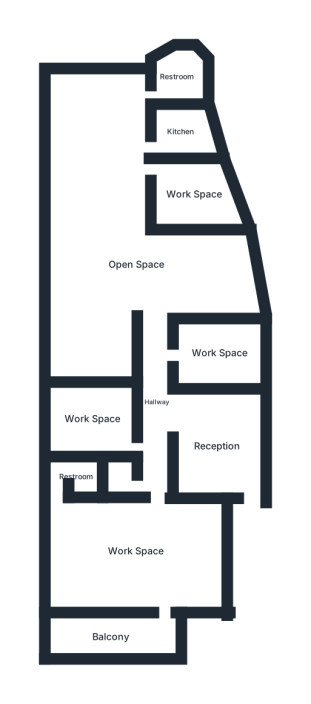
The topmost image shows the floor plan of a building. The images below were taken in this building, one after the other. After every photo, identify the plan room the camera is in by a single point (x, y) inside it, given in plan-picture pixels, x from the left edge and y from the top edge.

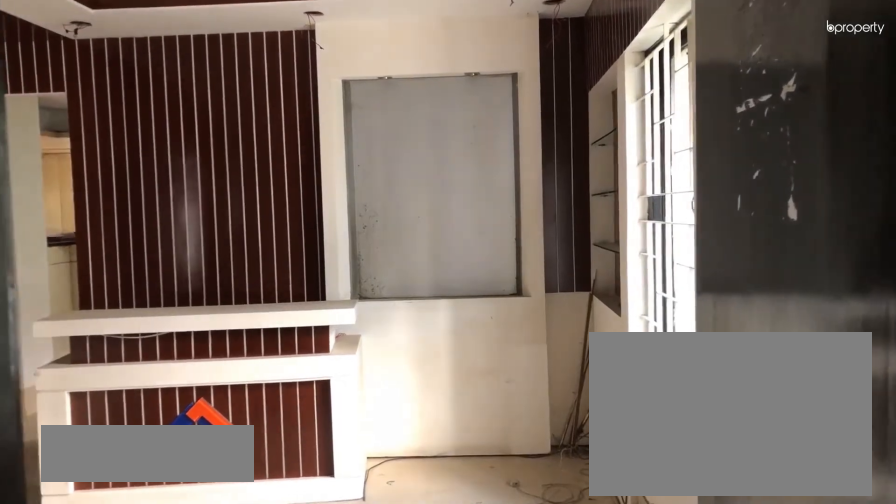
(217, 445)
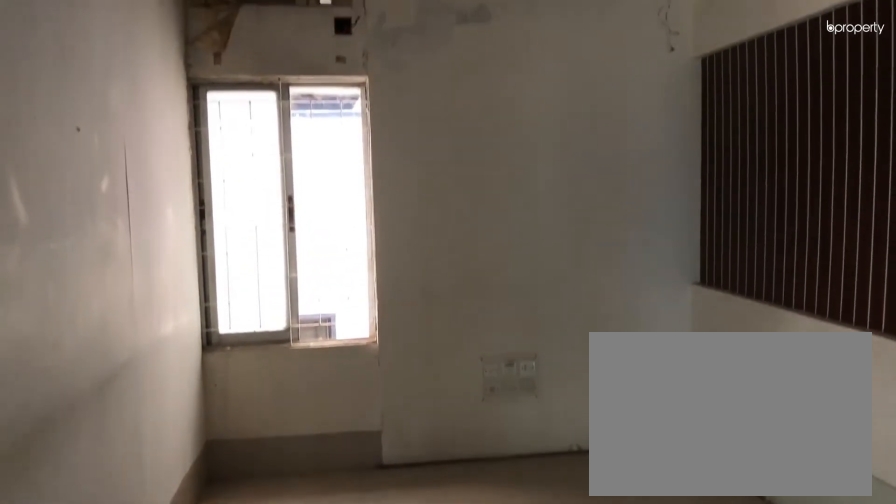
(93, 421)
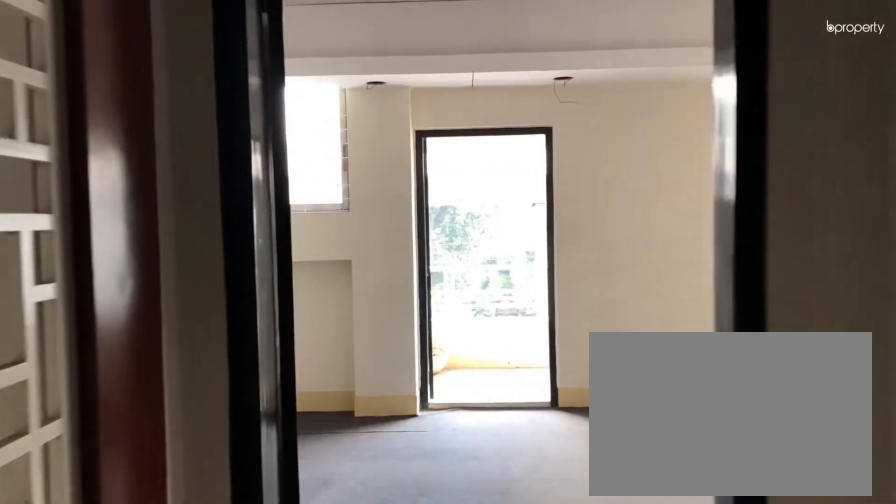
(135, 552)
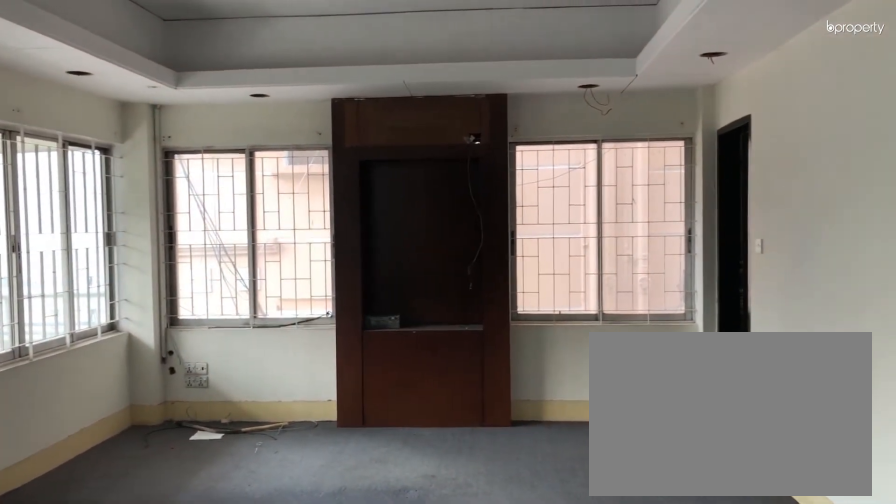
(135, 552)
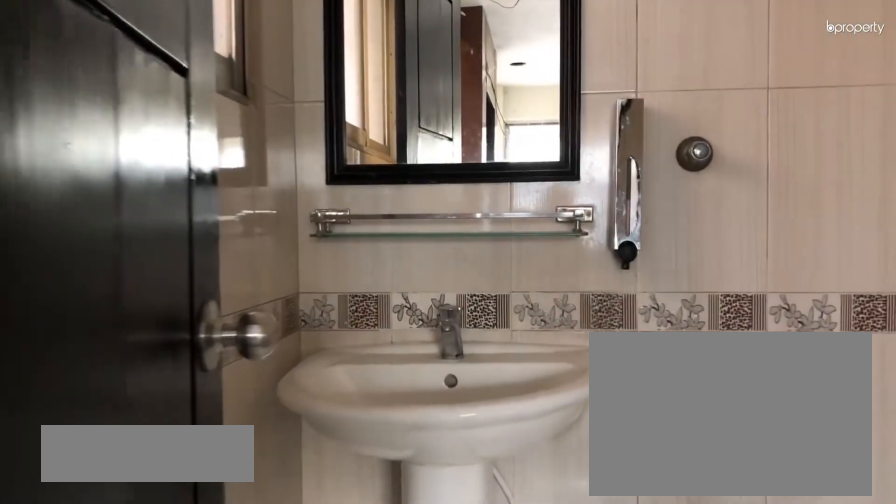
(72, 480)
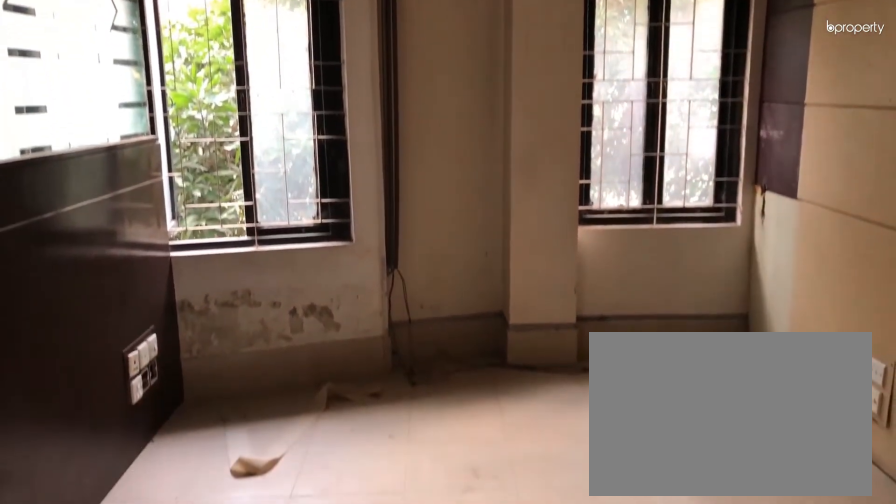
(219, 352)
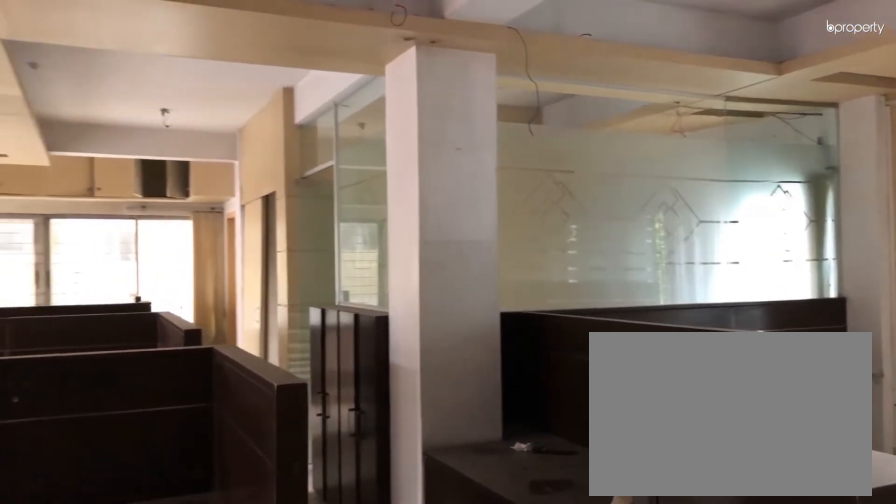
(135, 265)
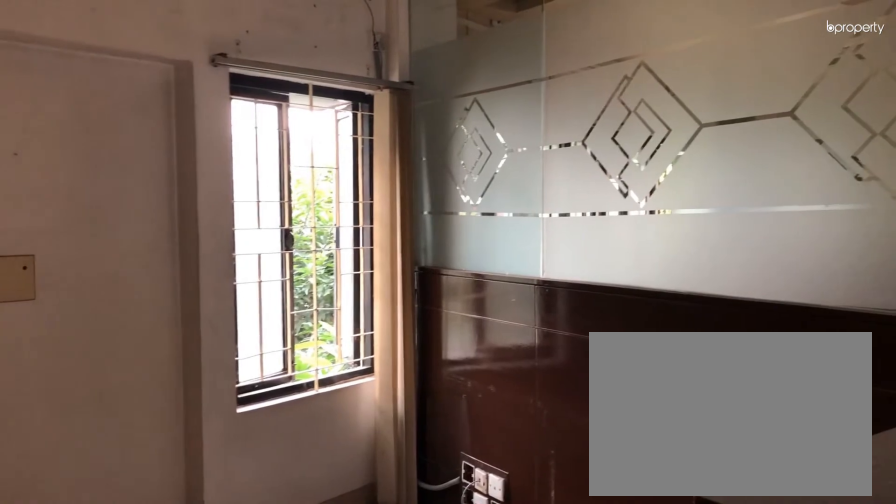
(196, 191)
